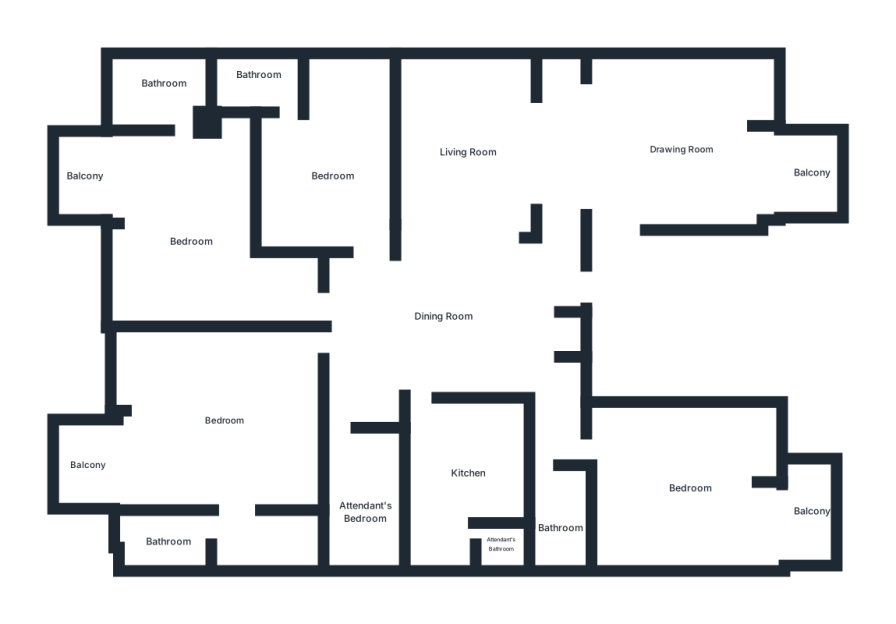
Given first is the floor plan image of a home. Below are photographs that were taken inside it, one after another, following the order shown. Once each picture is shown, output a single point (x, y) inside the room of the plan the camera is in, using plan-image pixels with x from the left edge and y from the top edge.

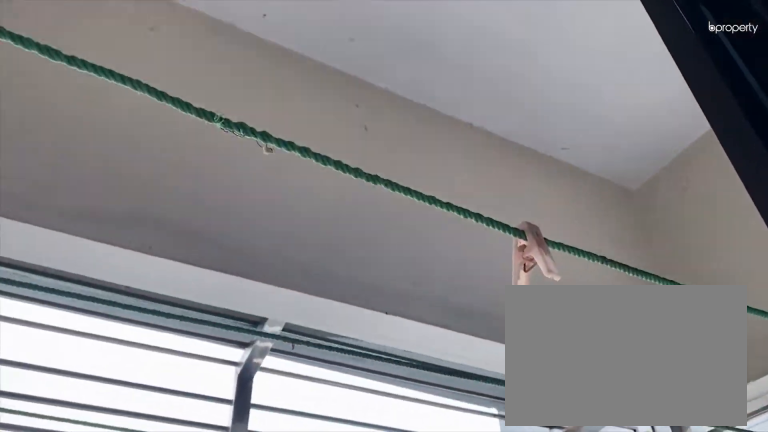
(817, 172)
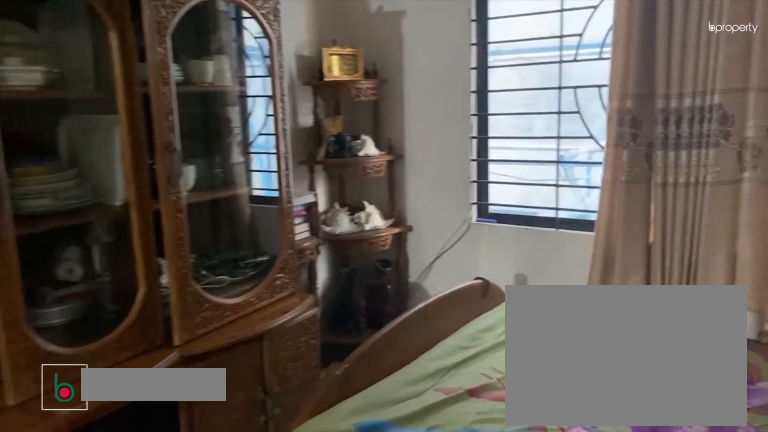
(466, 149)
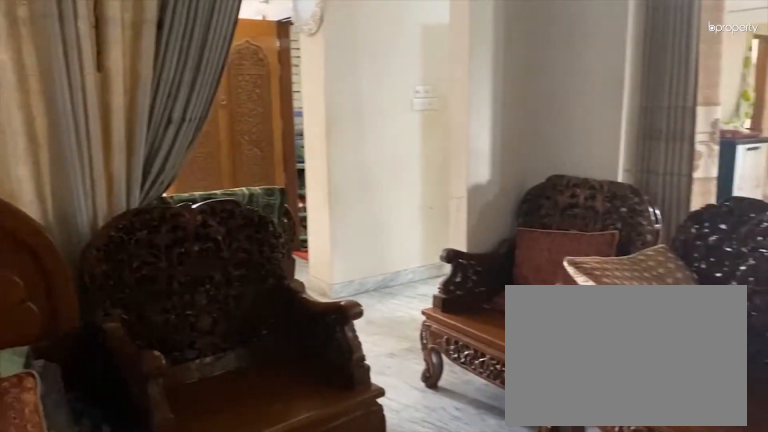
(466, 149)
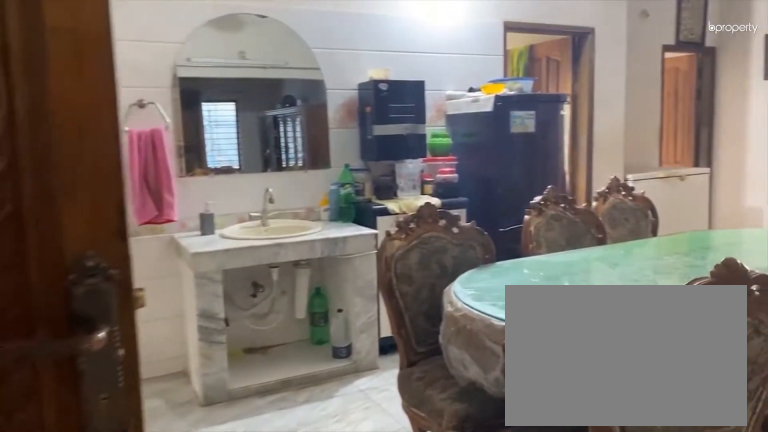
(442, 322)
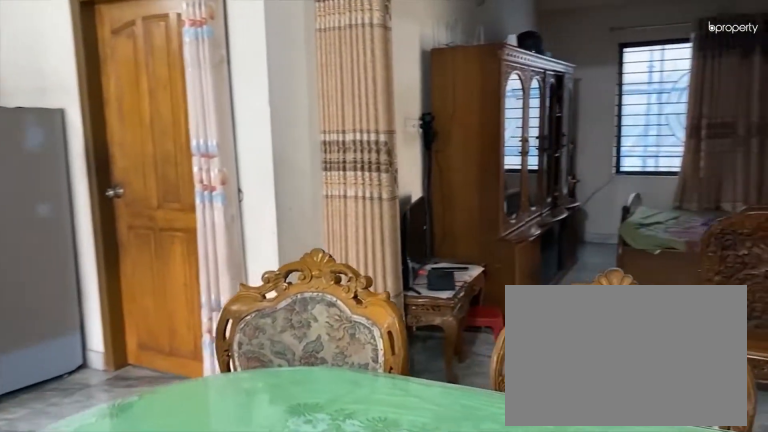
(442, 322)
